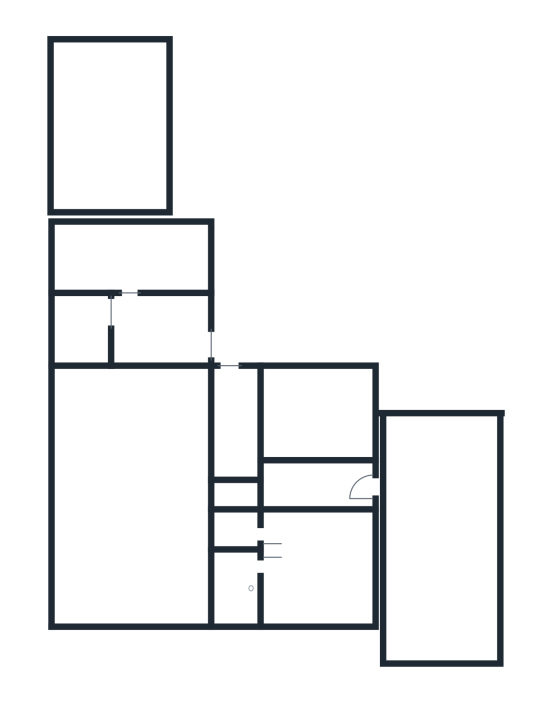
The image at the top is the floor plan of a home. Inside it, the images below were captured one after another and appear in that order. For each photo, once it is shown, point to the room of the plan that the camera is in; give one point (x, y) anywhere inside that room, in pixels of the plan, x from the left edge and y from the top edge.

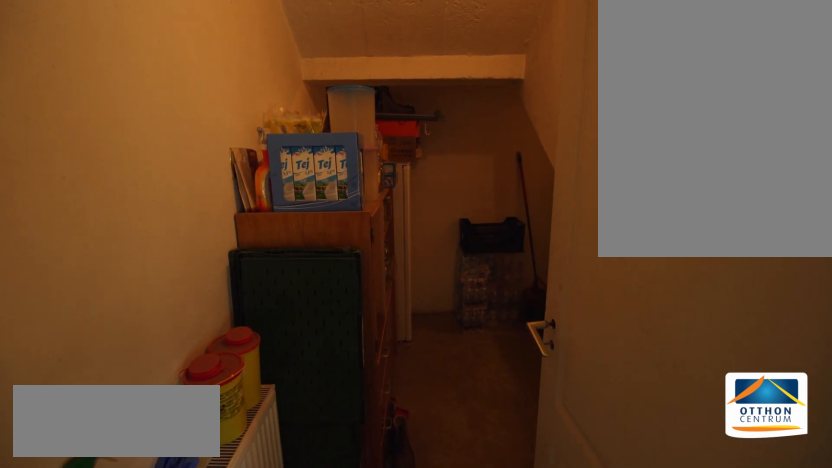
(233, 422)
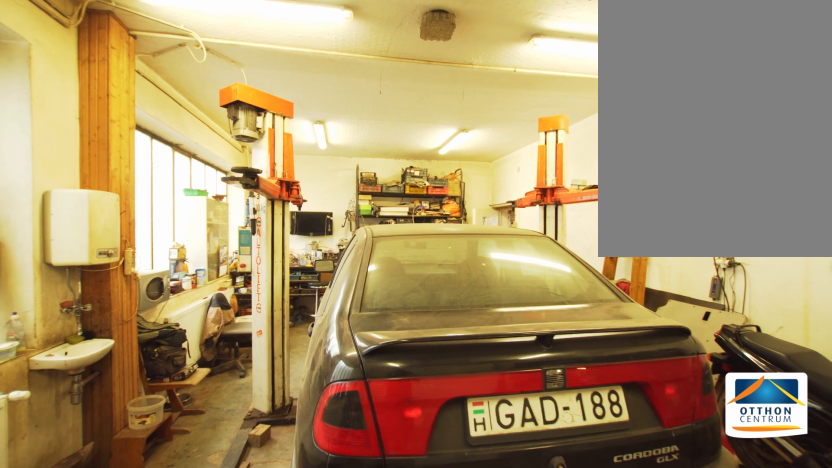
(133, 499)
